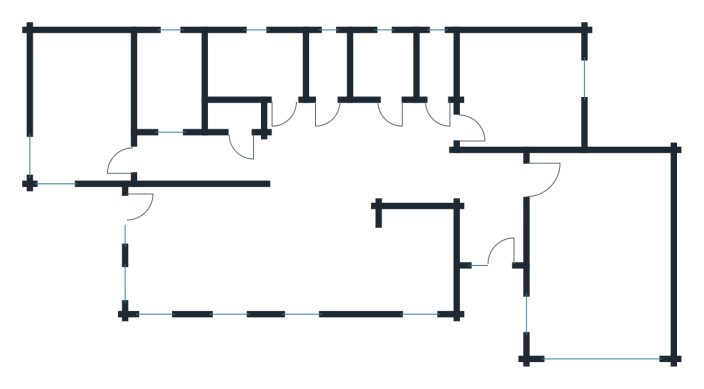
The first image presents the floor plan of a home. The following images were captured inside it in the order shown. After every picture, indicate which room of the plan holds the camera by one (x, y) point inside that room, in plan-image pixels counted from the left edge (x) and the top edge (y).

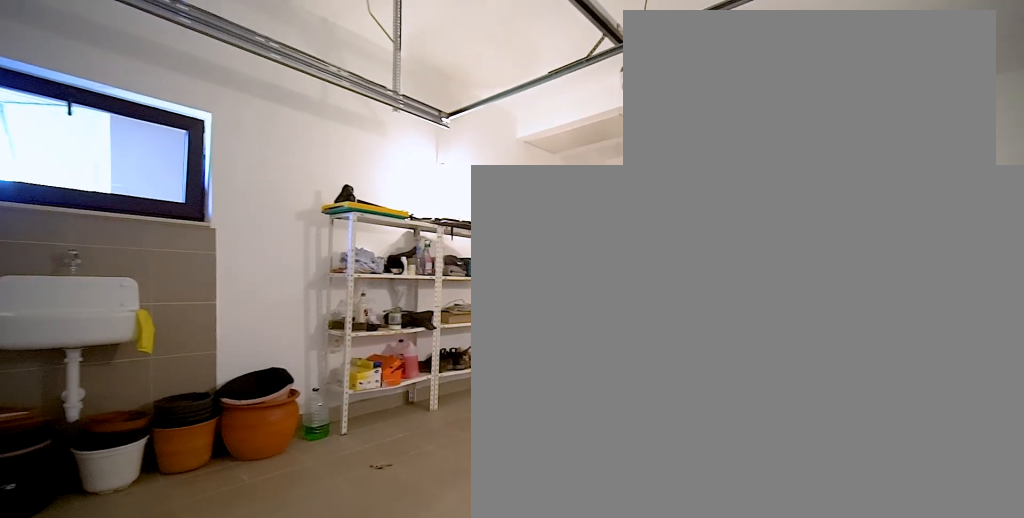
(601, 258)
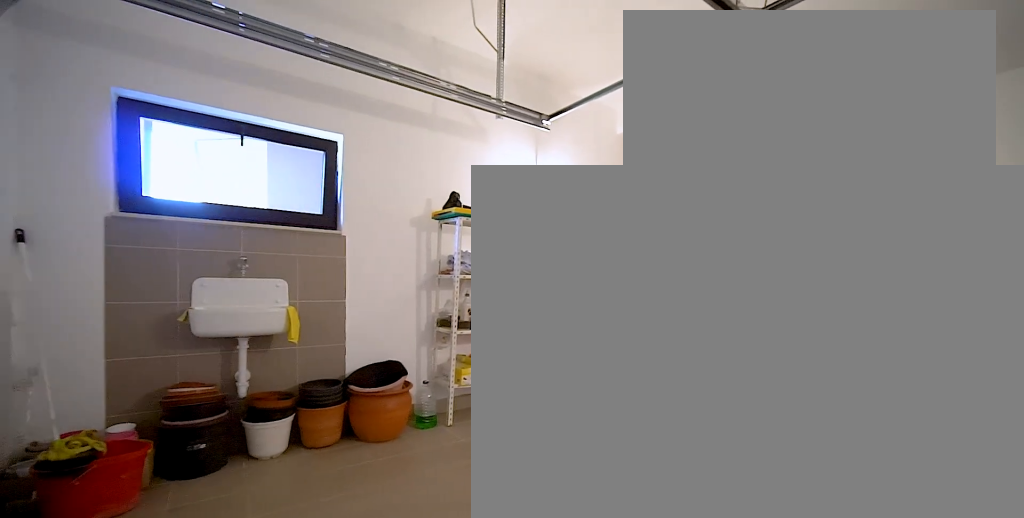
(601, 258)
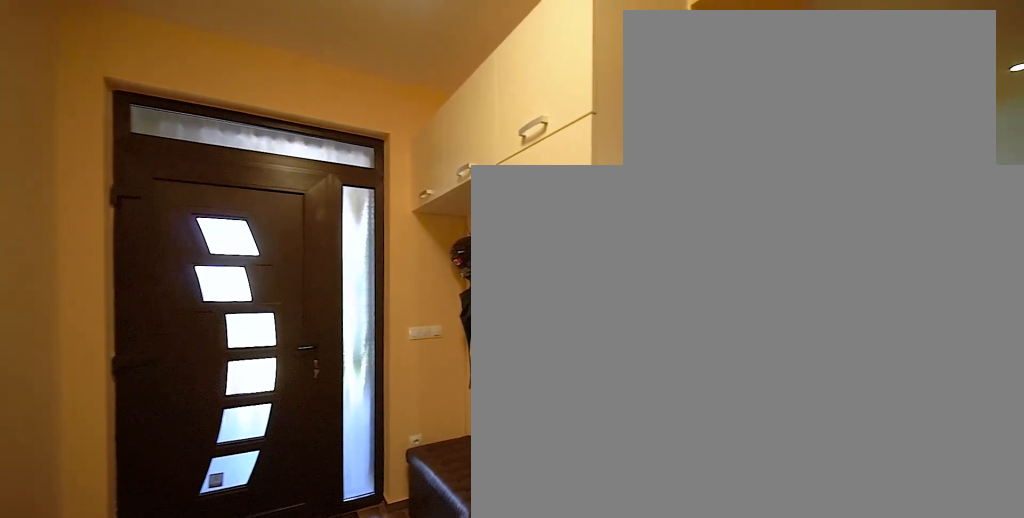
(489, 226)
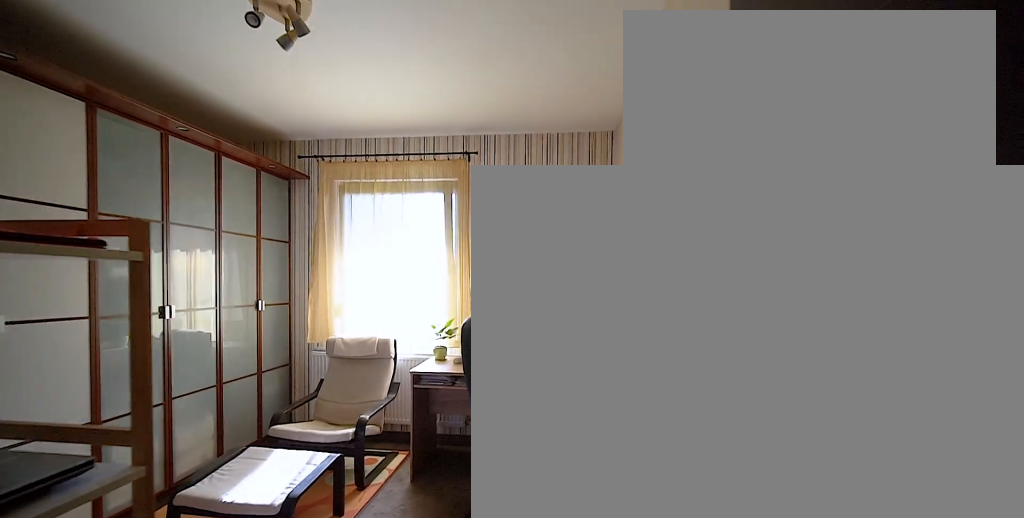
(517, 90)
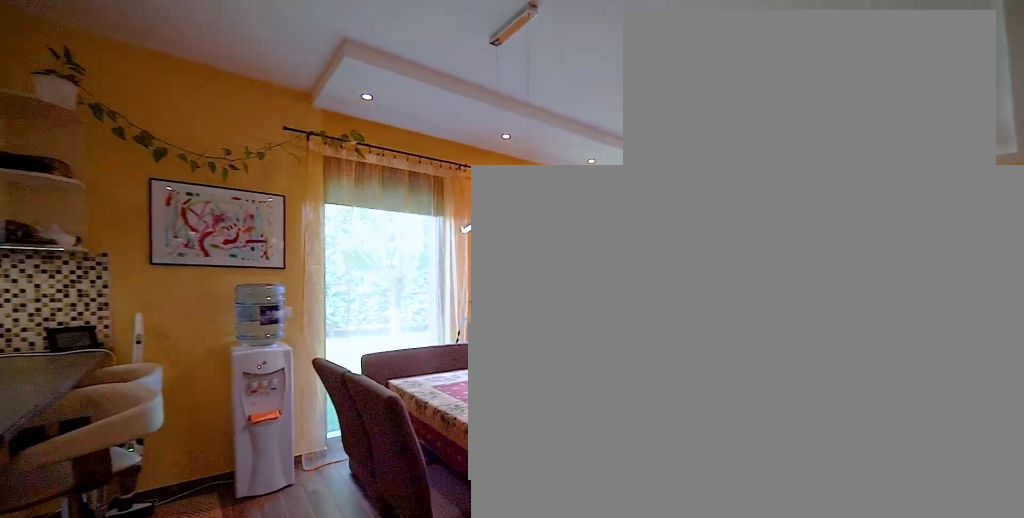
(297, 248)
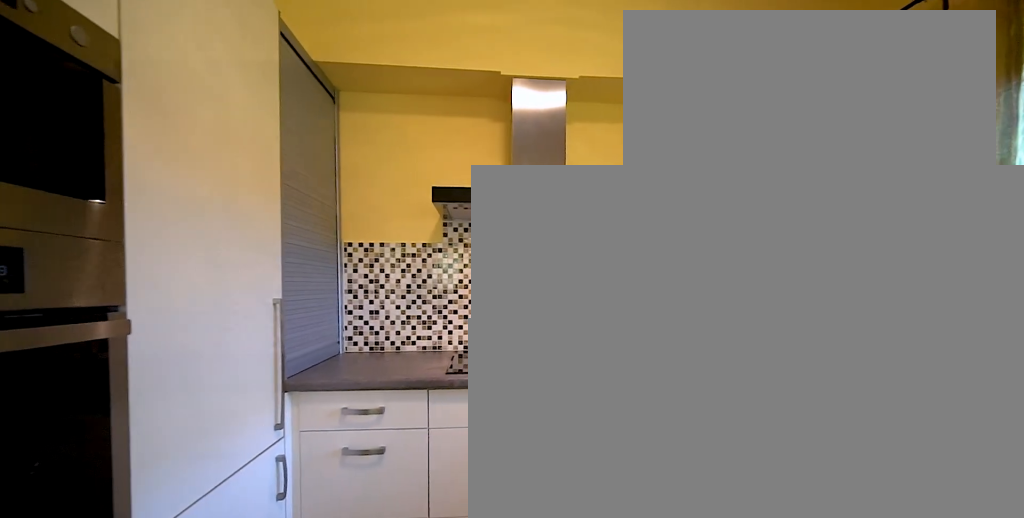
(297, 248)
